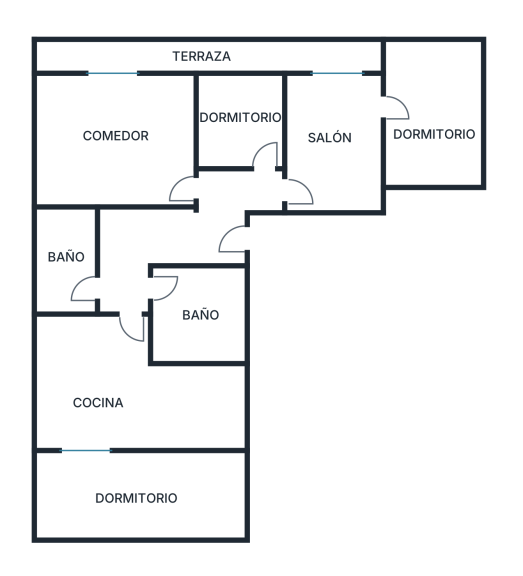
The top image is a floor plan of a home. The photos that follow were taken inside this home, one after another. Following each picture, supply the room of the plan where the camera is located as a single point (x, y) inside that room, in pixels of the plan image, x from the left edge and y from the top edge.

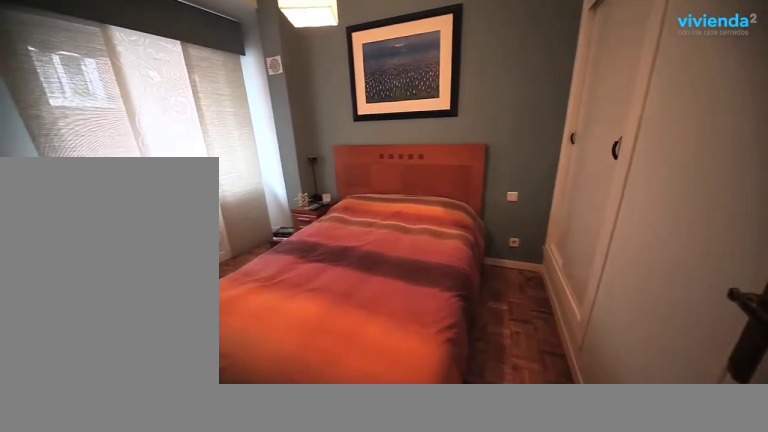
(429, 90)
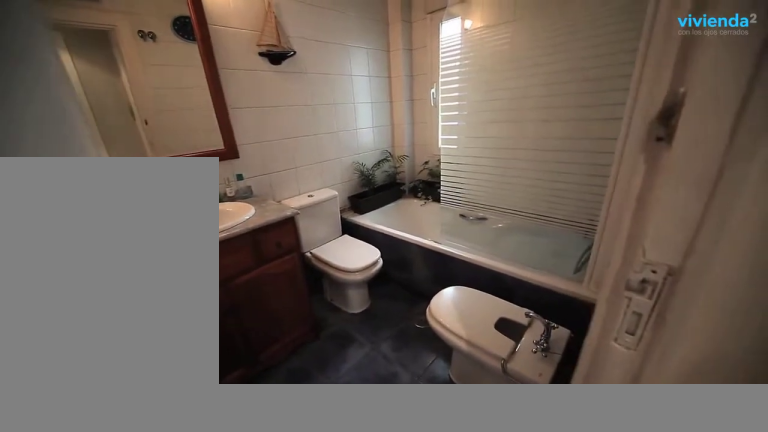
(216, 333)
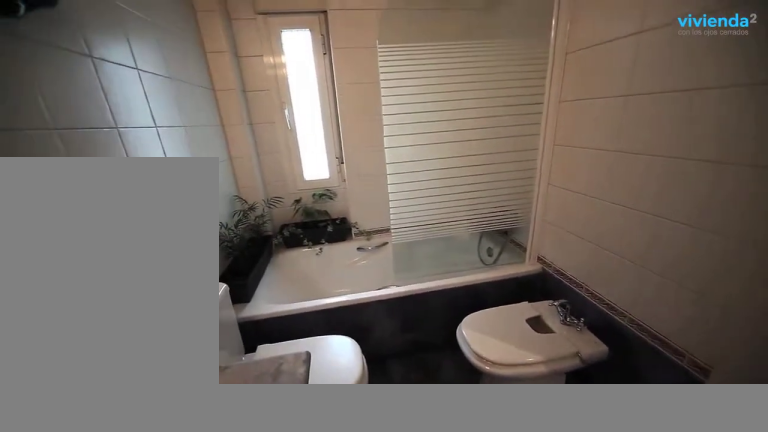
(223, 315)
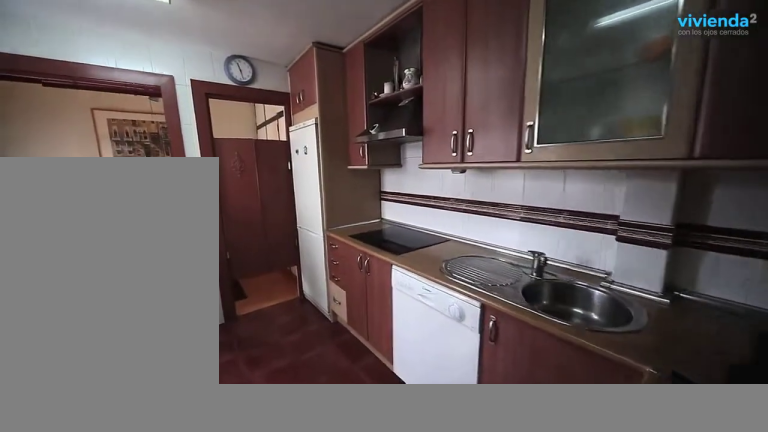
(67, 367)
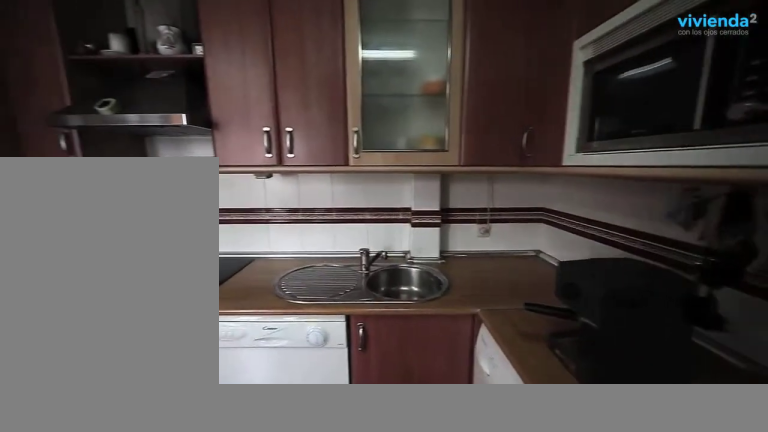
(68, 367)
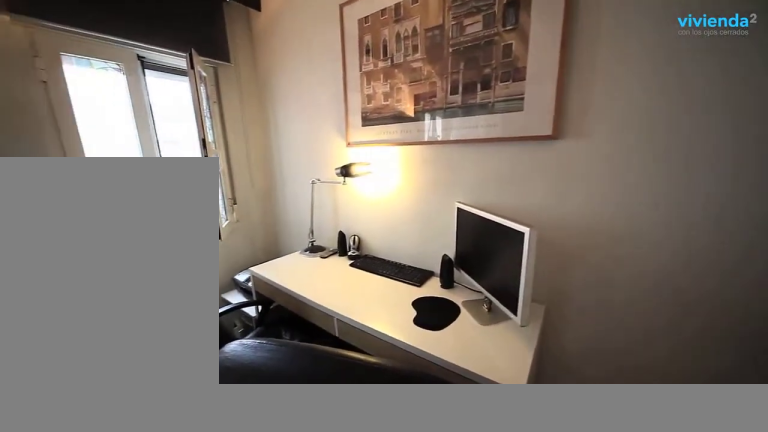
(74, 498)
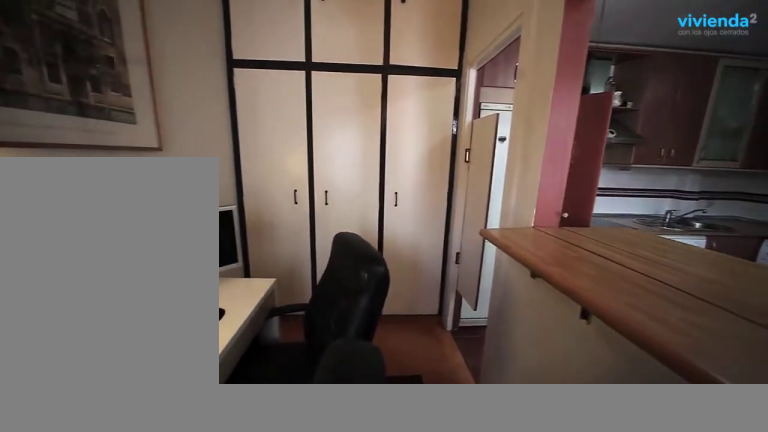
(74, 499)
